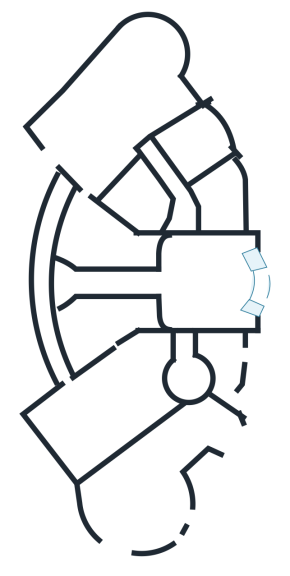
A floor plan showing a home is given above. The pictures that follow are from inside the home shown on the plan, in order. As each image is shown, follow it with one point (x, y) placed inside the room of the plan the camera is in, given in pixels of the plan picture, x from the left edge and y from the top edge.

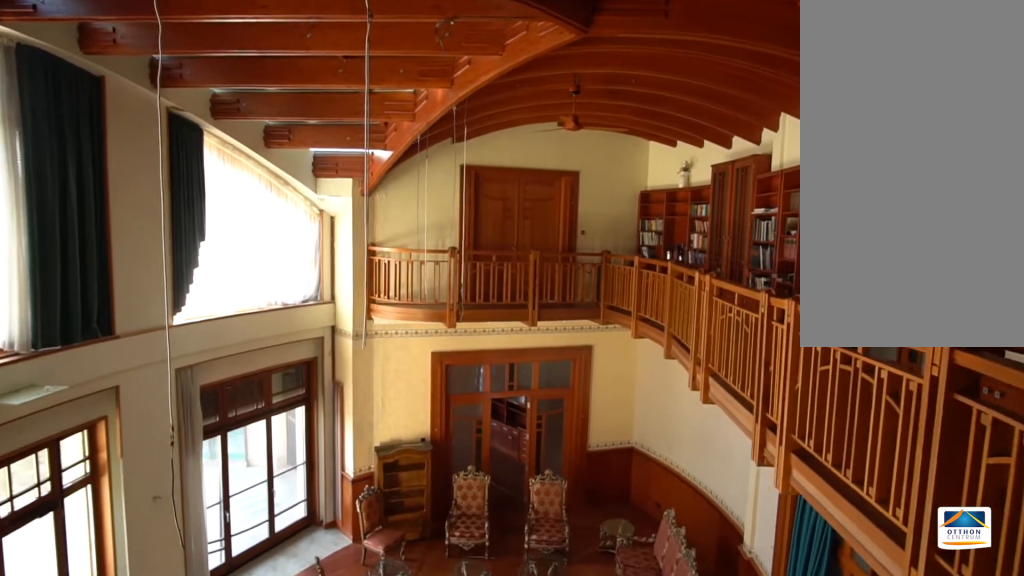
(130, 286)
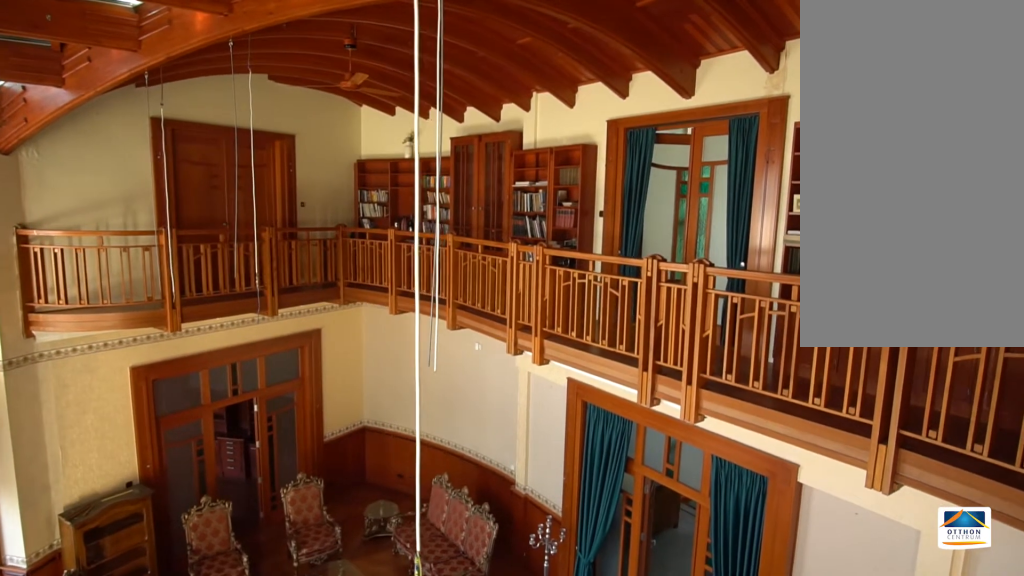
(131, 285)
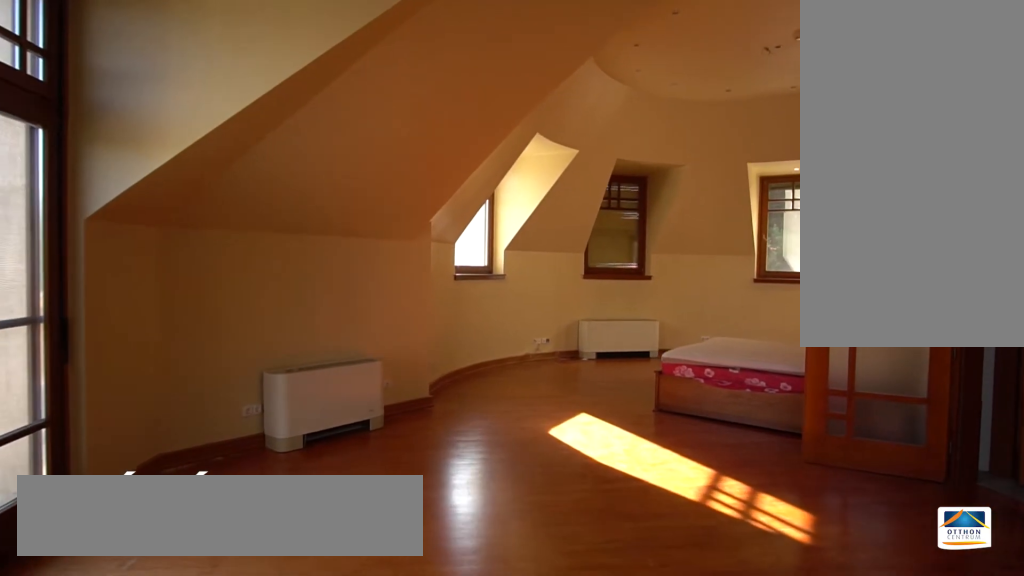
(146, 59)
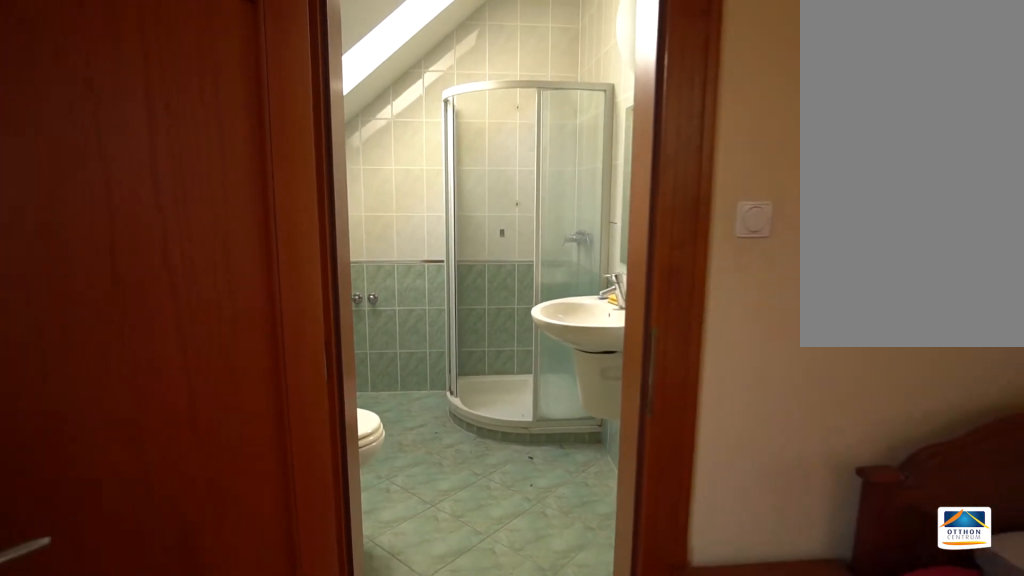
(146, 59)
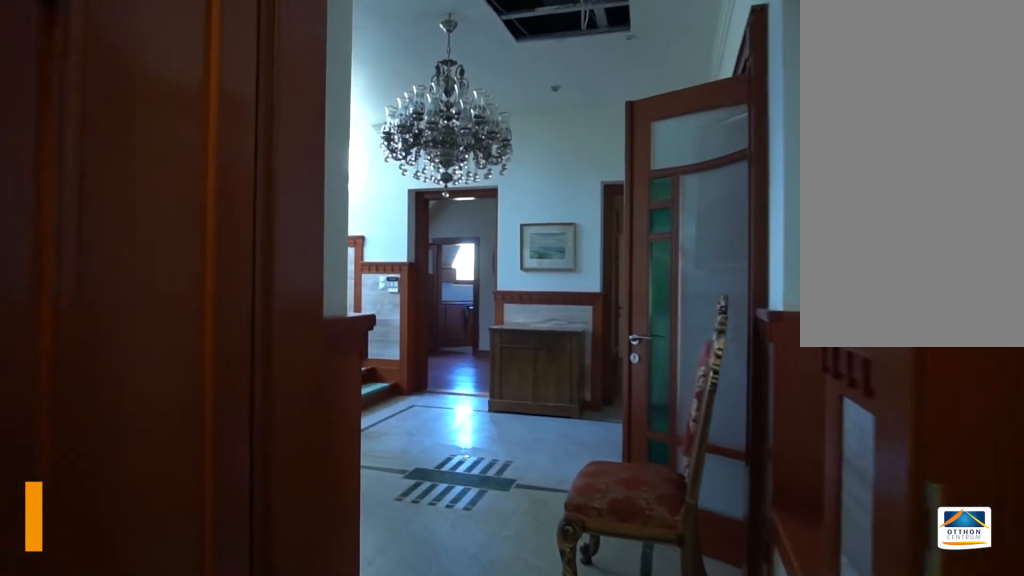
(183, 216)
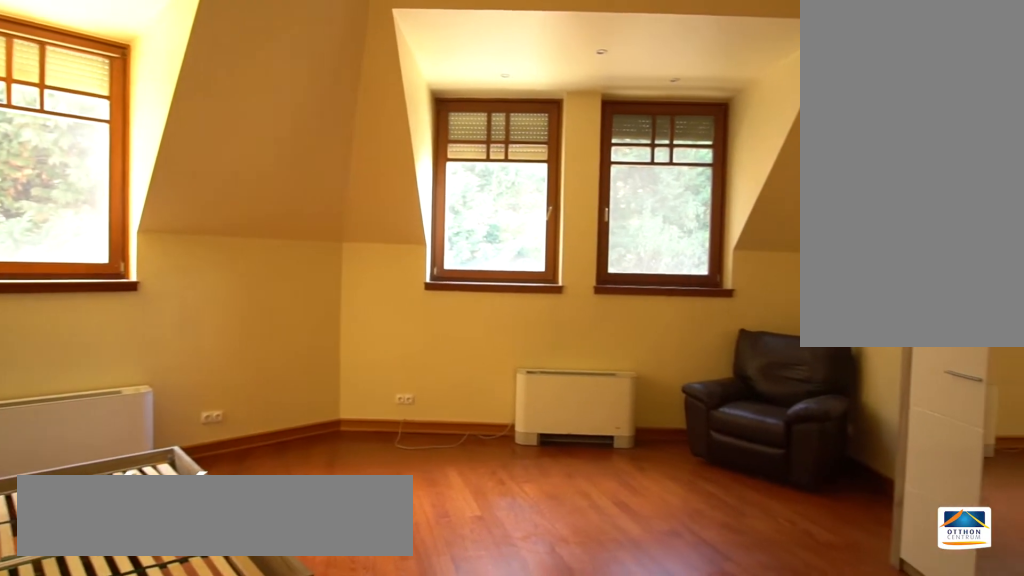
(195, 140)
